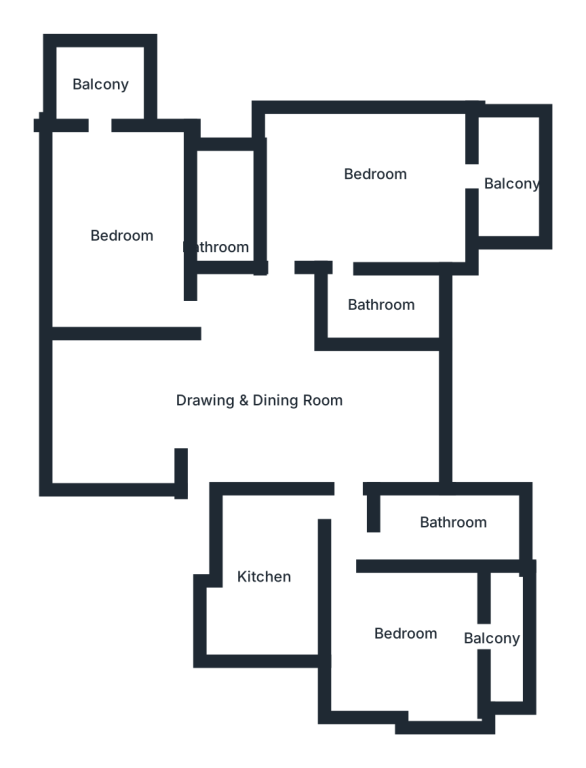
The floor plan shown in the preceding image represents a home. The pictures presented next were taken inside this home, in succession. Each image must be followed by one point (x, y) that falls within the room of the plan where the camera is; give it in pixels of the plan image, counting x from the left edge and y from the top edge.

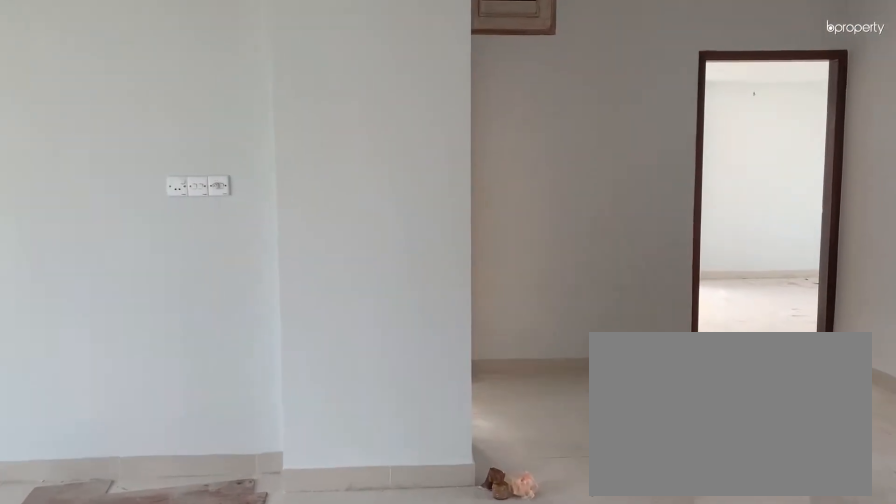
(224, 411)
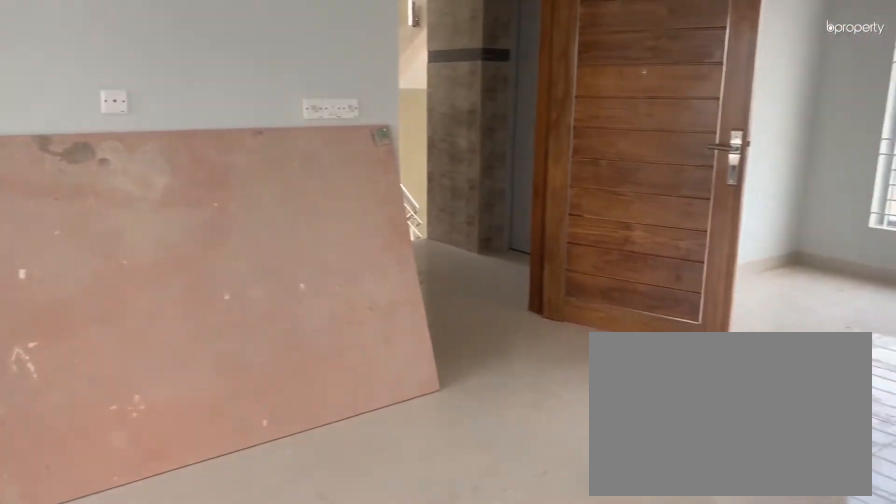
(224, 411)
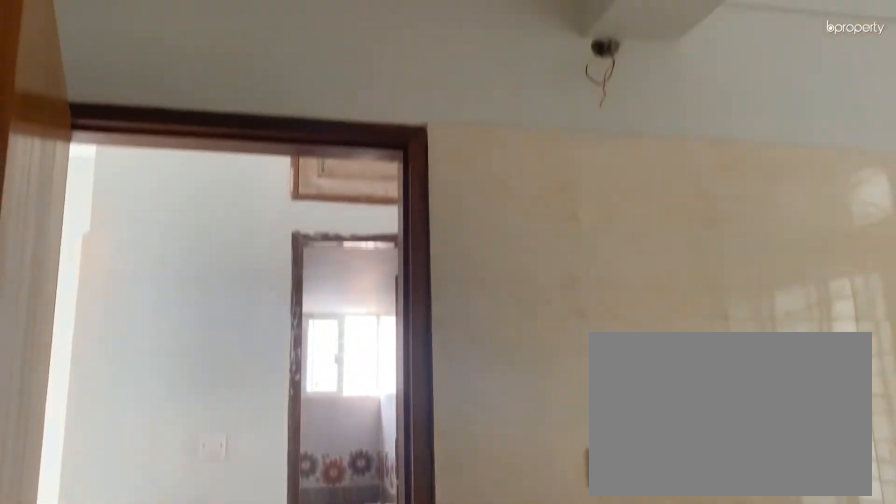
(263, 572)
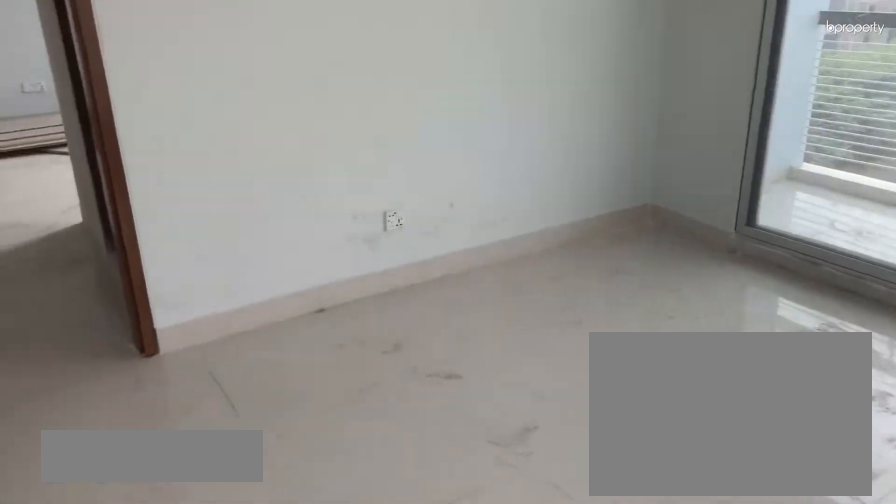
(422, 642)
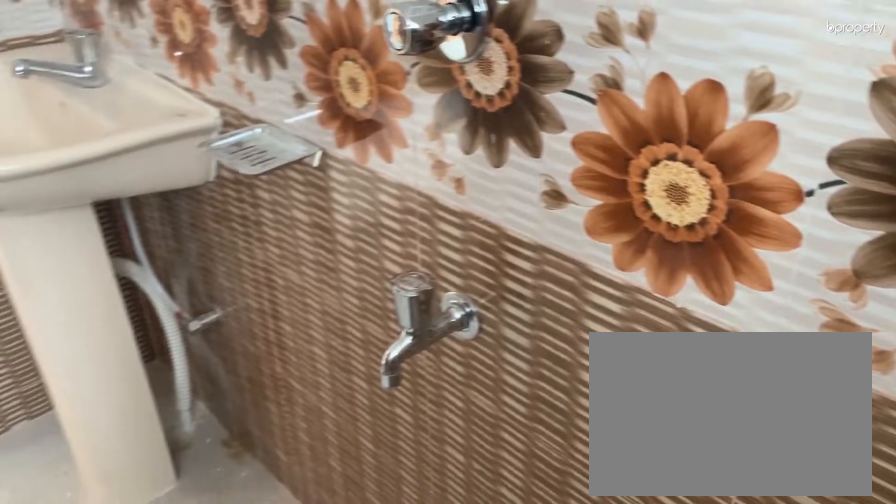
(437, 523)
